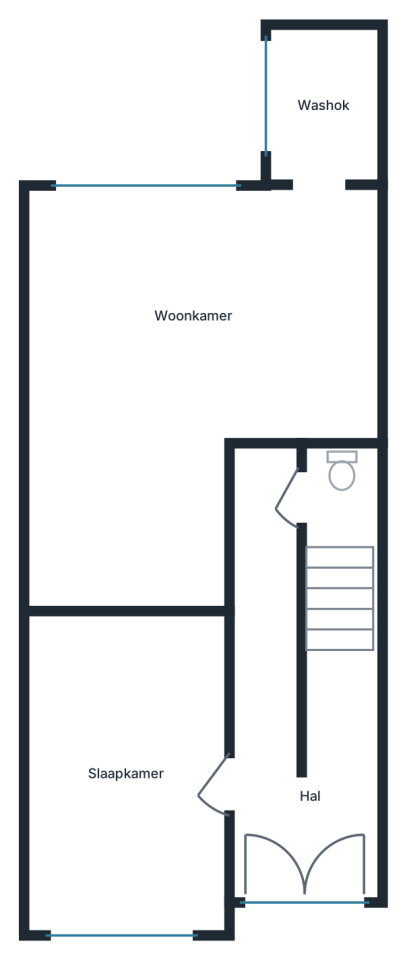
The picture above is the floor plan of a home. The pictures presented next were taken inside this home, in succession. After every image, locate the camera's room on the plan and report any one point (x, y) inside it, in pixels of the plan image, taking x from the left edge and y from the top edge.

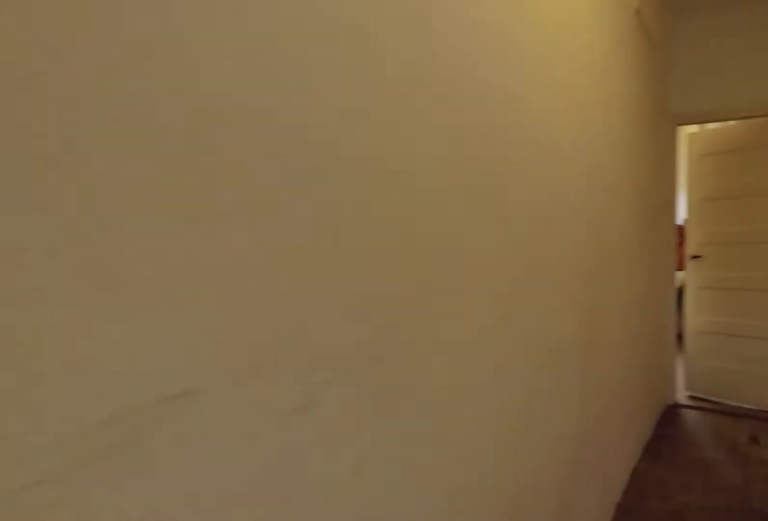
(292, 708)
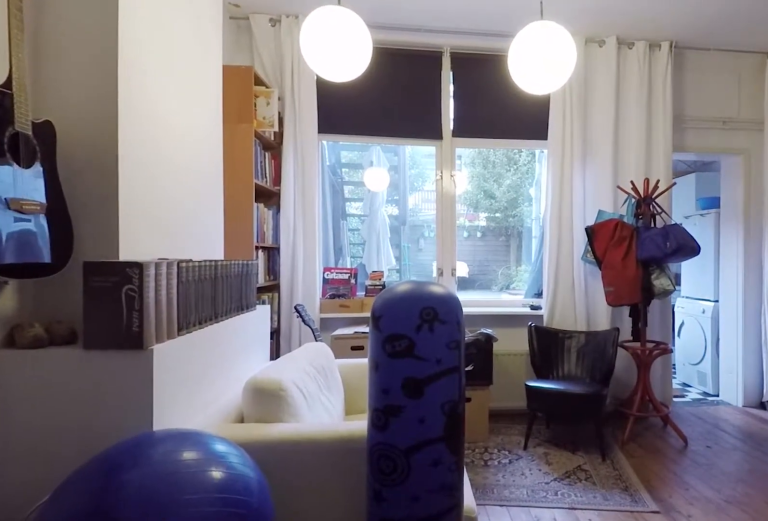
(119, 332)
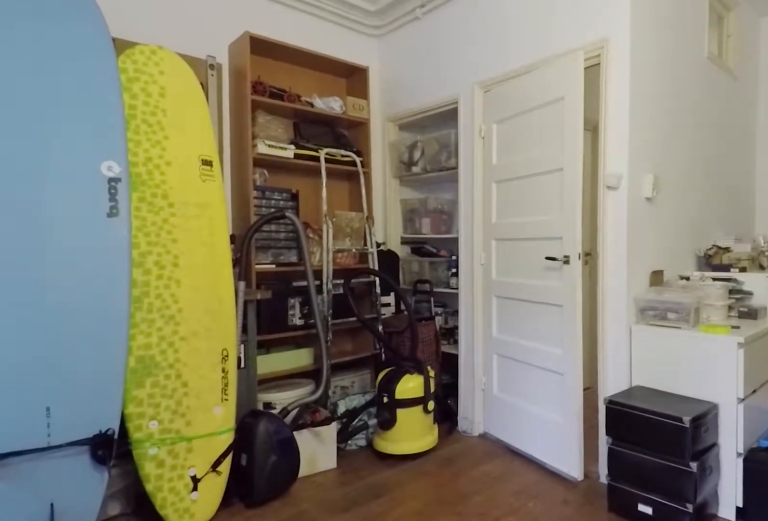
(119, 332)
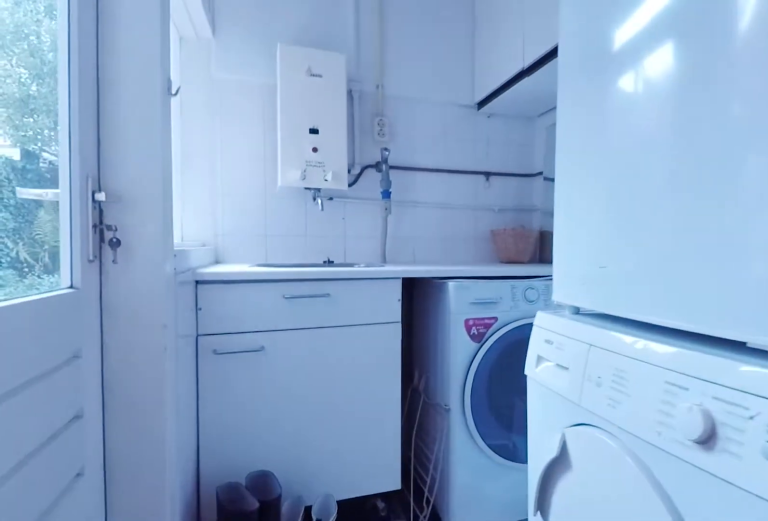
(322, 109)
